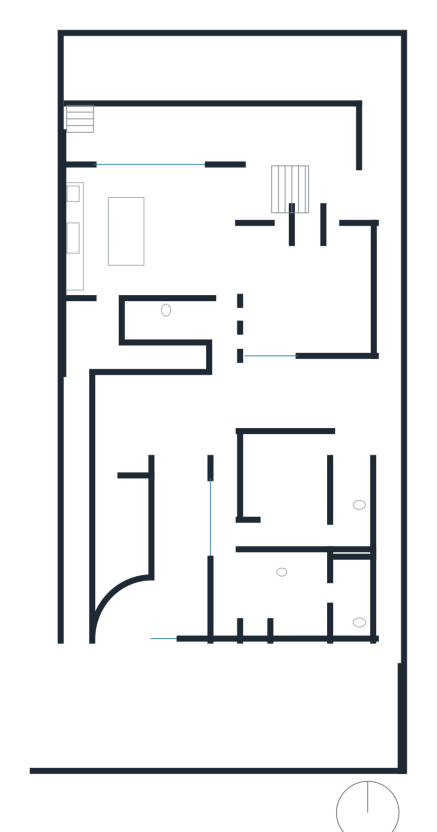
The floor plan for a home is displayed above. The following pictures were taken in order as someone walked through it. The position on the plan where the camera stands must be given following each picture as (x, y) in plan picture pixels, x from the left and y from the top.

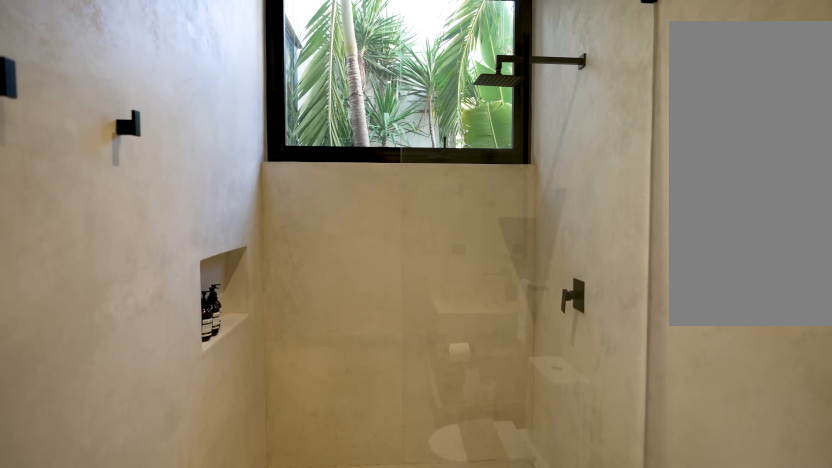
(344, 530)
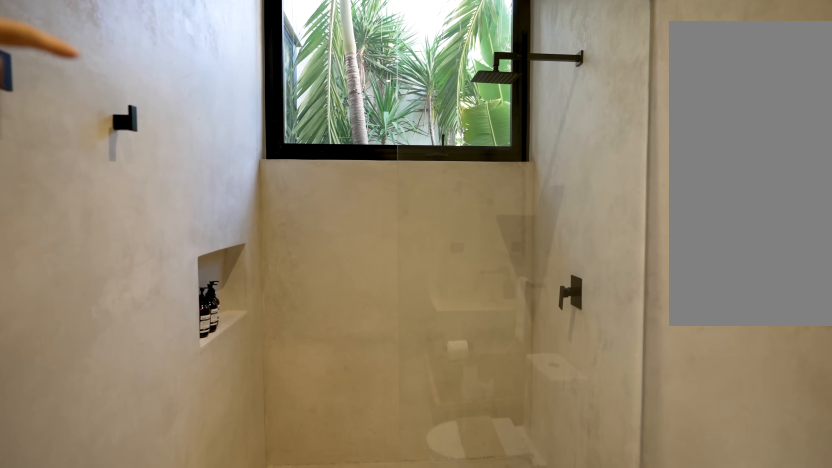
(342, 531)
